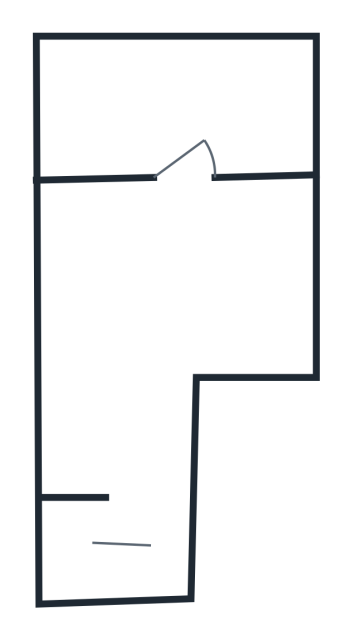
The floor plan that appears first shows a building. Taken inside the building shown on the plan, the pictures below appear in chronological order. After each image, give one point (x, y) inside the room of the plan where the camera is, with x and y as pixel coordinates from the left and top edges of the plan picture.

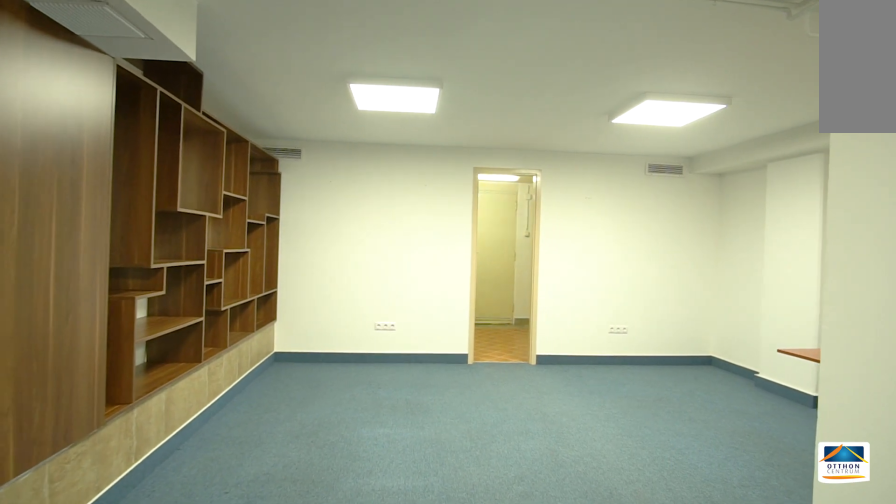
(161, 294)
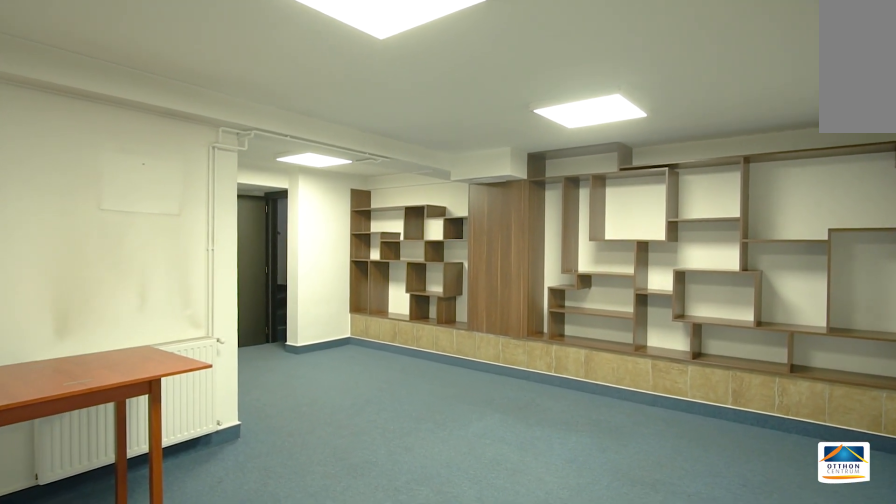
(161, 294)
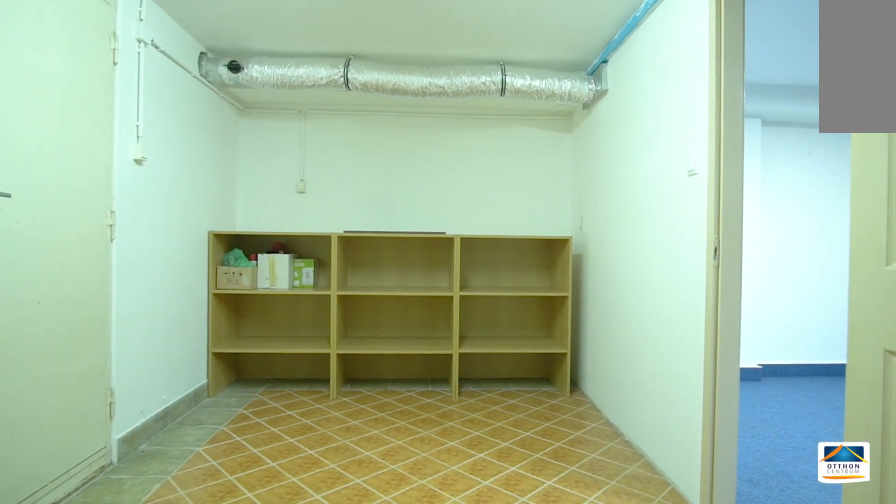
(172, 95)
